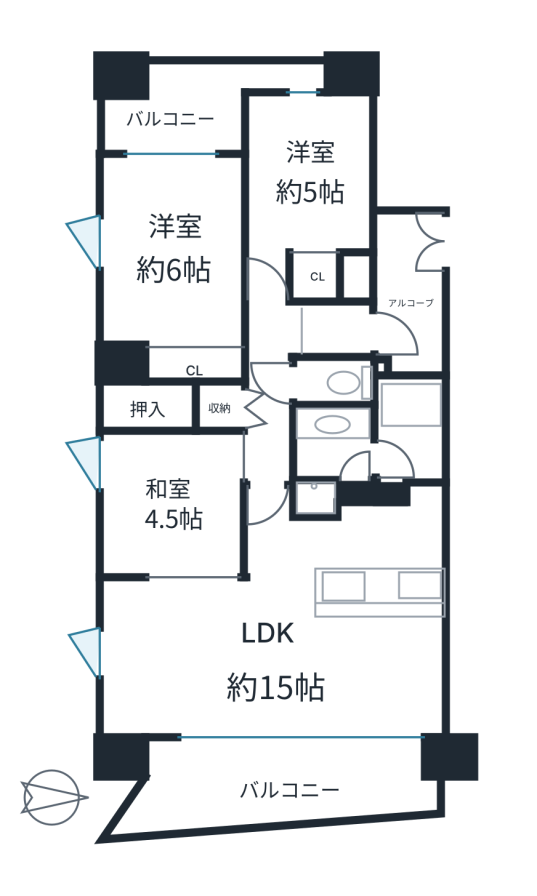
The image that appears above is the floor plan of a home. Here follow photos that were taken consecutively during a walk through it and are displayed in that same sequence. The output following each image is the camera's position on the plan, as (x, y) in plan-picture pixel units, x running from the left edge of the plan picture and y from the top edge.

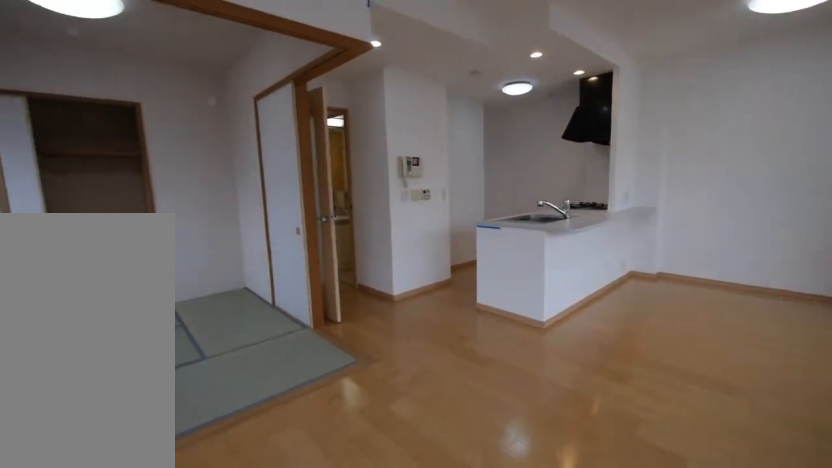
(174, 638)
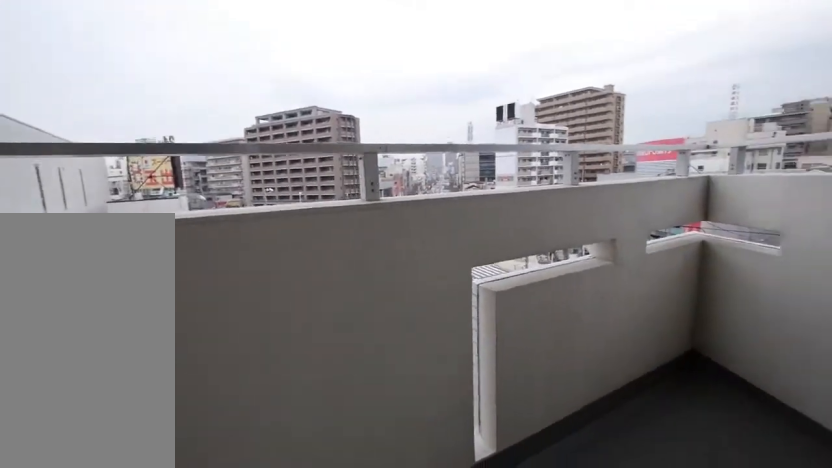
(175, 786)
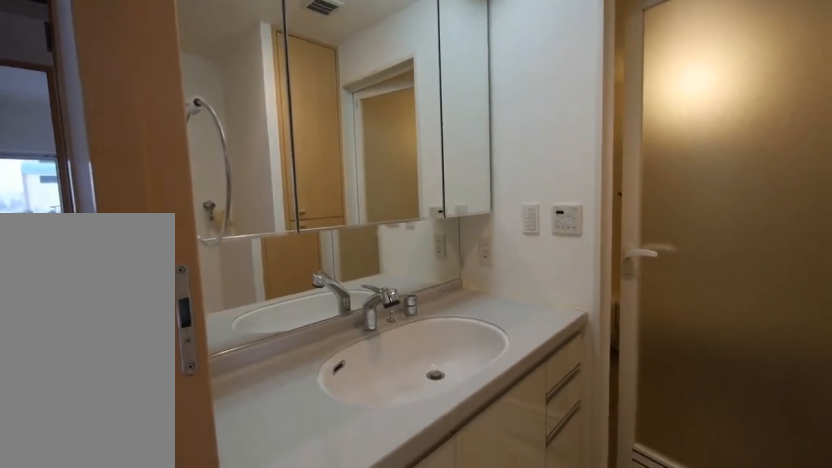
(350, 448)
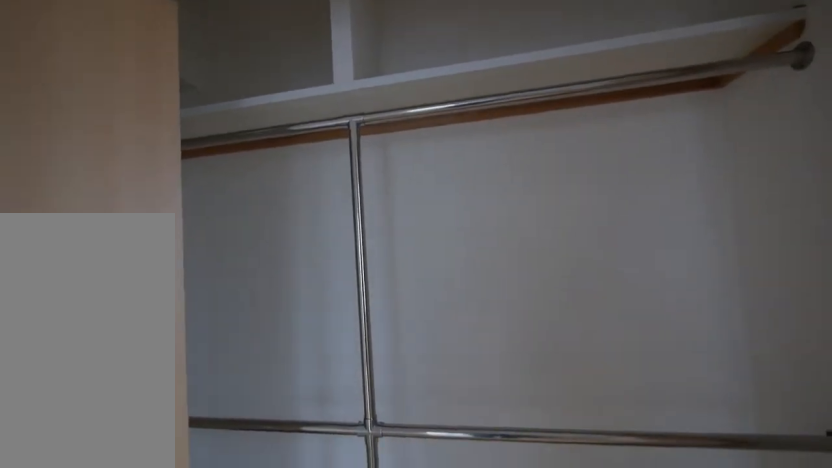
(155, 294)
